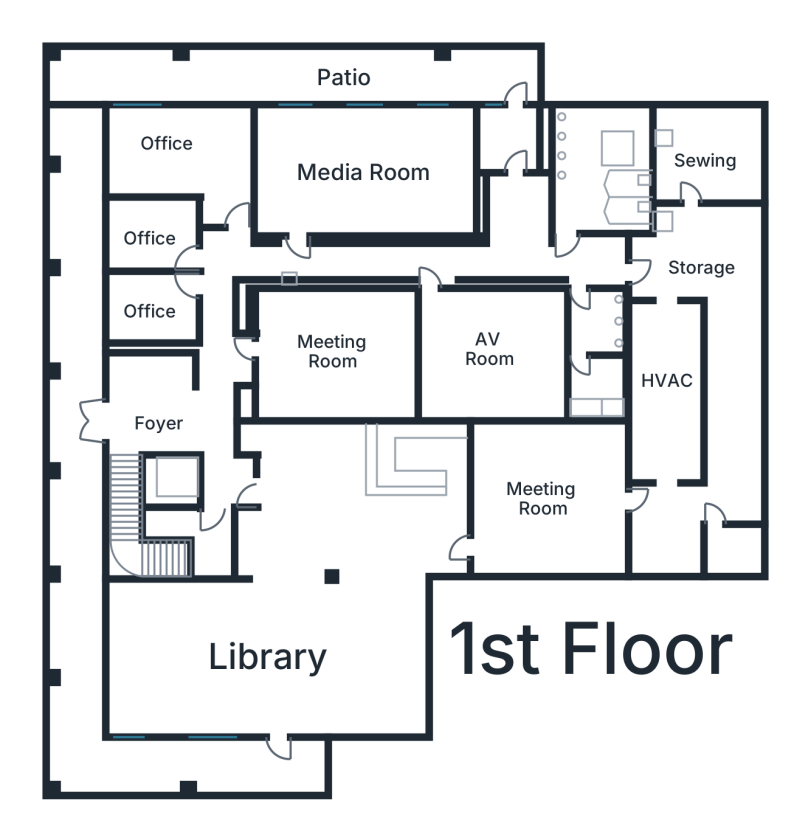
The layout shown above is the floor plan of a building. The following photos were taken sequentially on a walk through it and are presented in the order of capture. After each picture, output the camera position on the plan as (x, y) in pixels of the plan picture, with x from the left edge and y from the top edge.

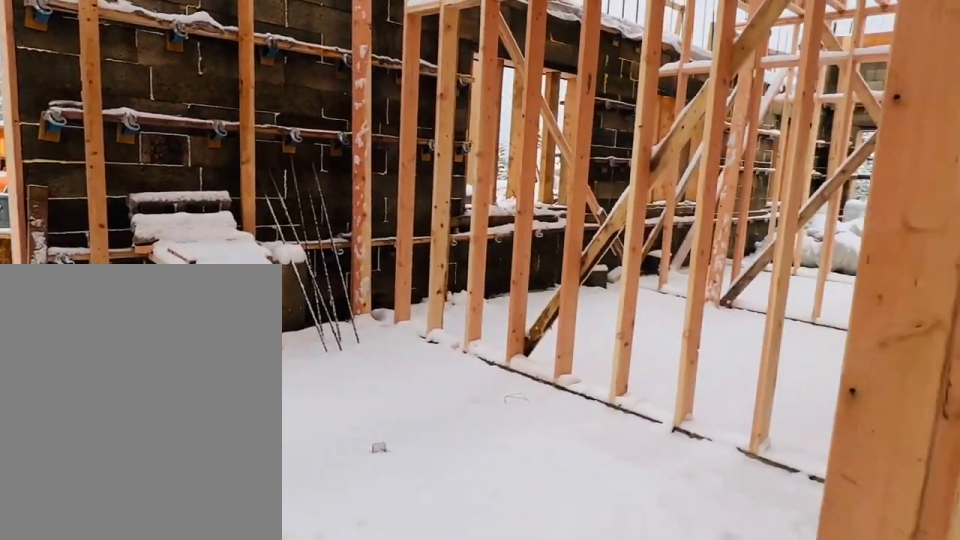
(201, 389)
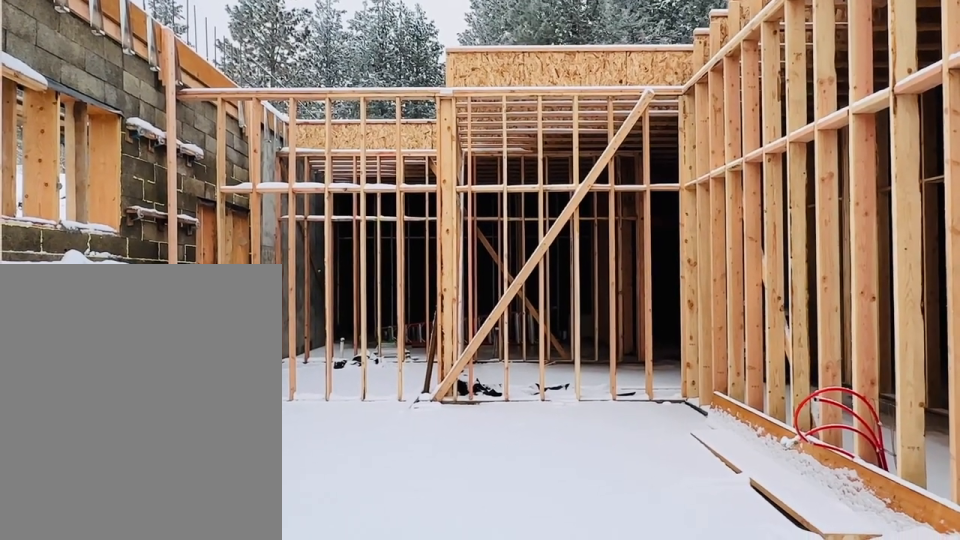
(317, 168)
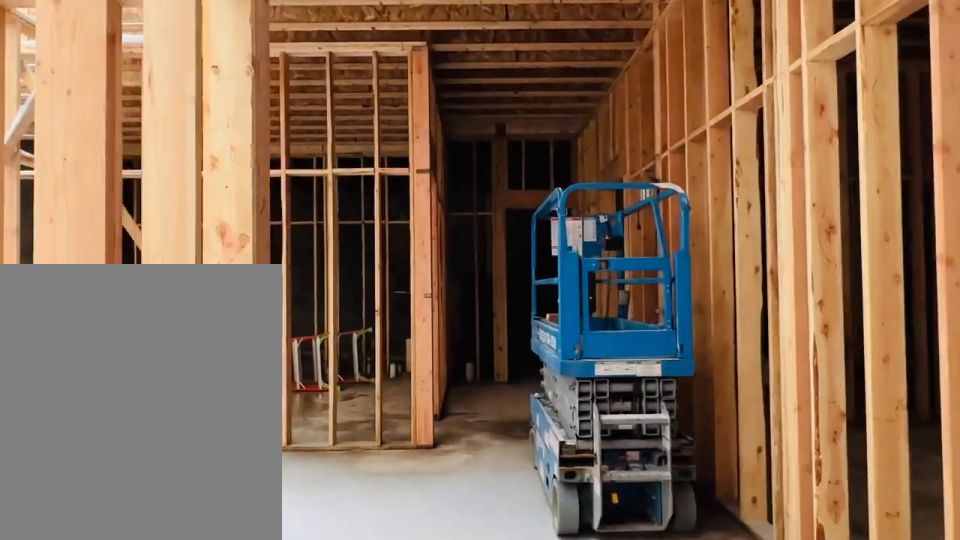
(432, 240)
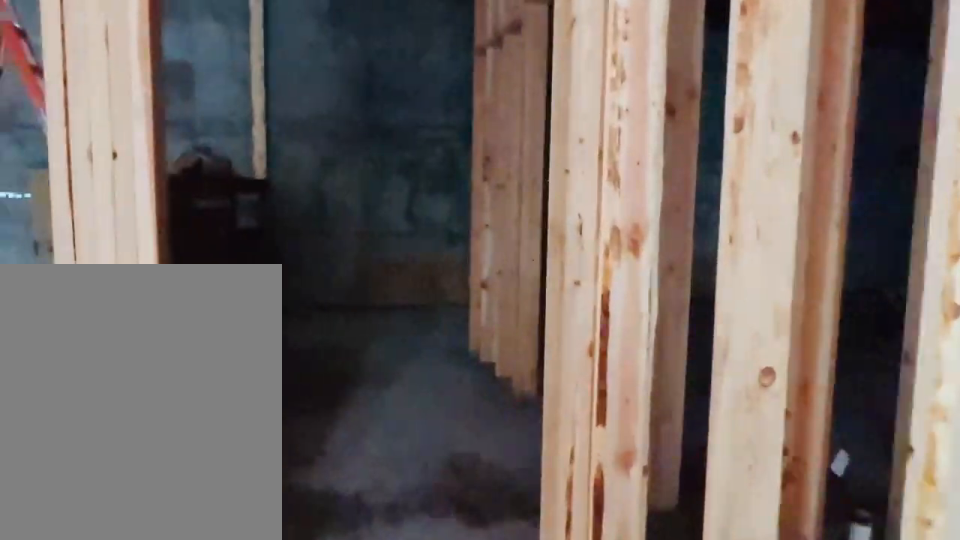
(574, 240)
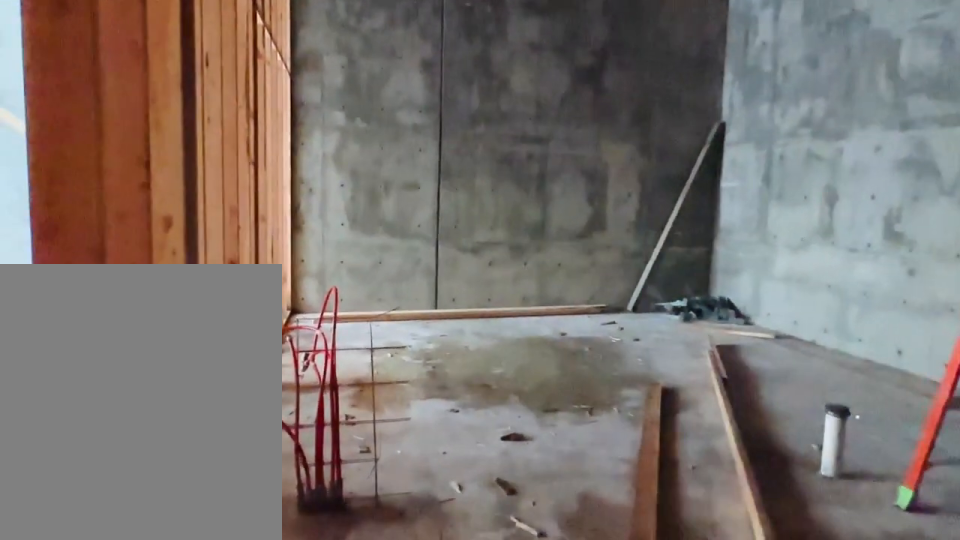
(695, 241)
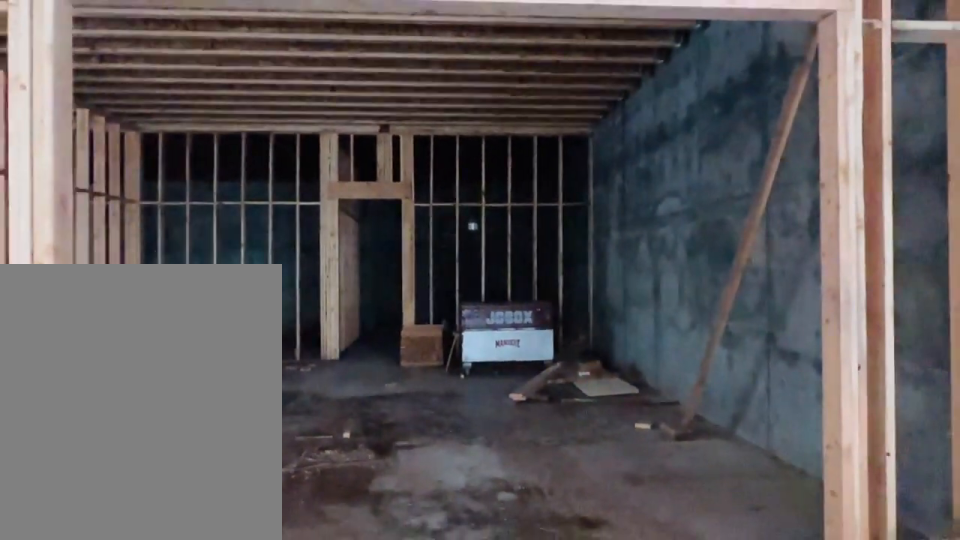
(434, 505)
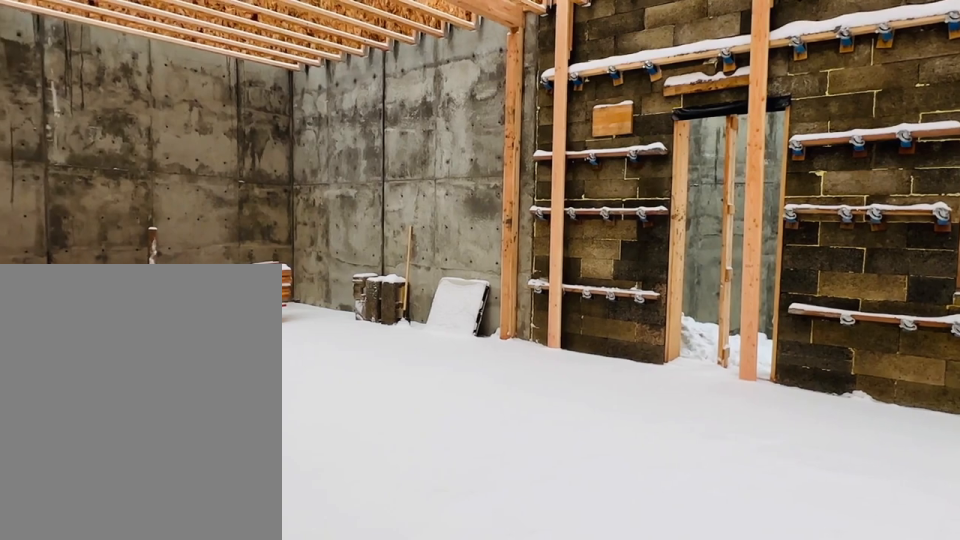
(244, 610)
